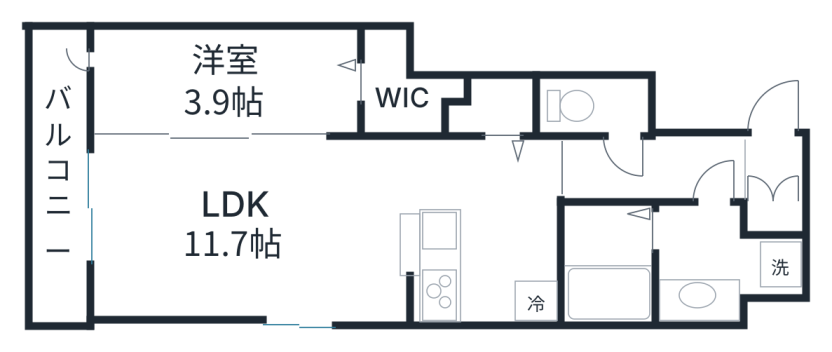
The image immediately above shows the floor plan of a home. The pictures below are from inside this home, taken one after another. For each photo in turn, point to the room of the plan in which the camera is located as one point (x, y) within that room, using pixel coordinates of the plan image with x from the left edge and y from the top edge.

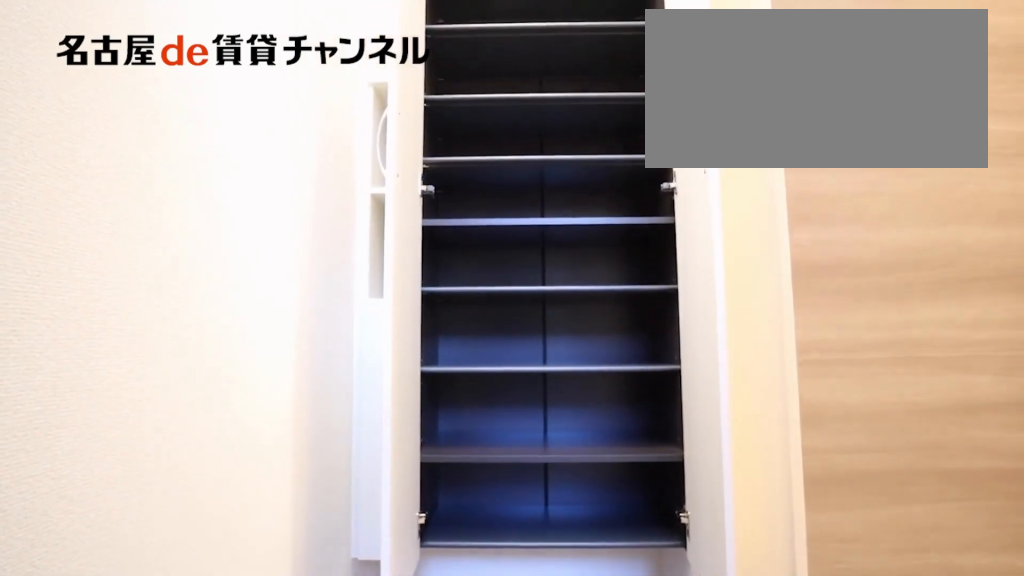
(775, 185)
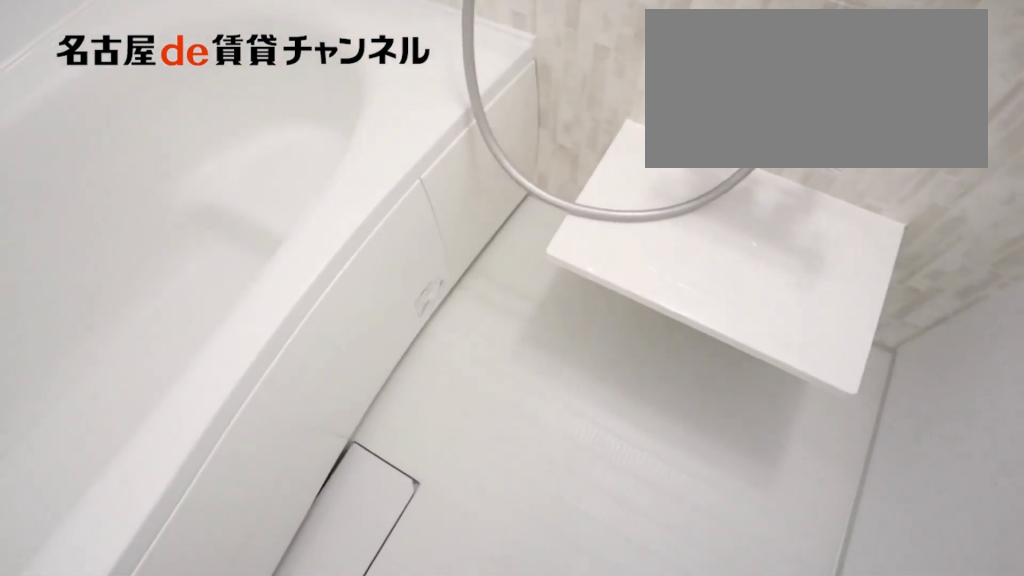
(606, 265)
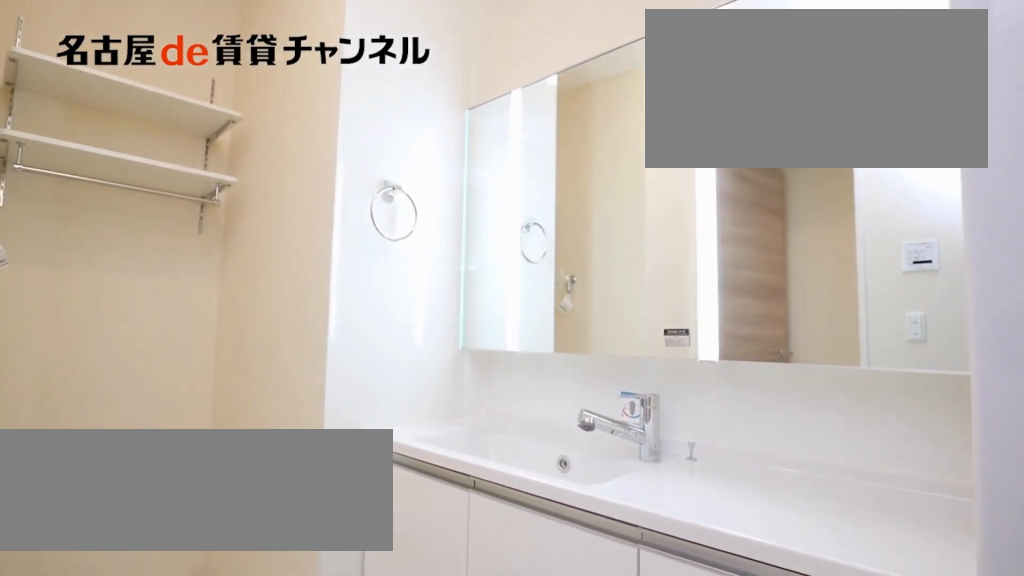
(721, 263)
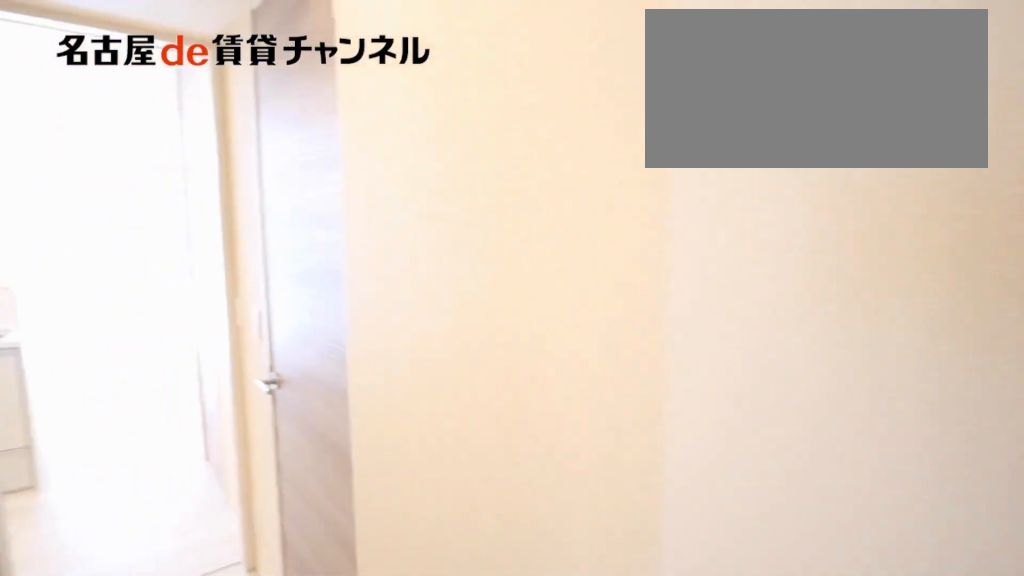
(720, 264)
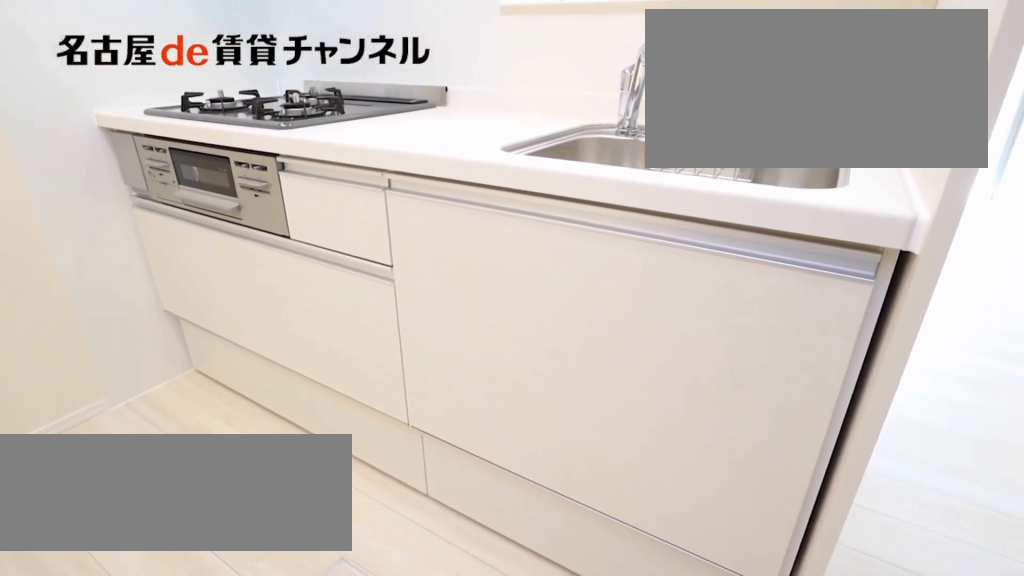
(491, 233)
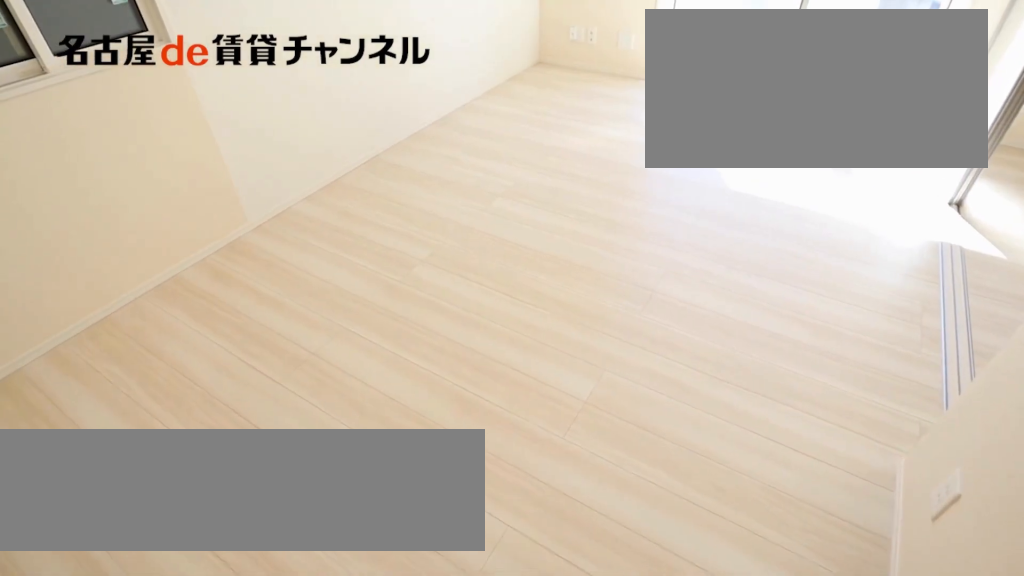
(253, 232)
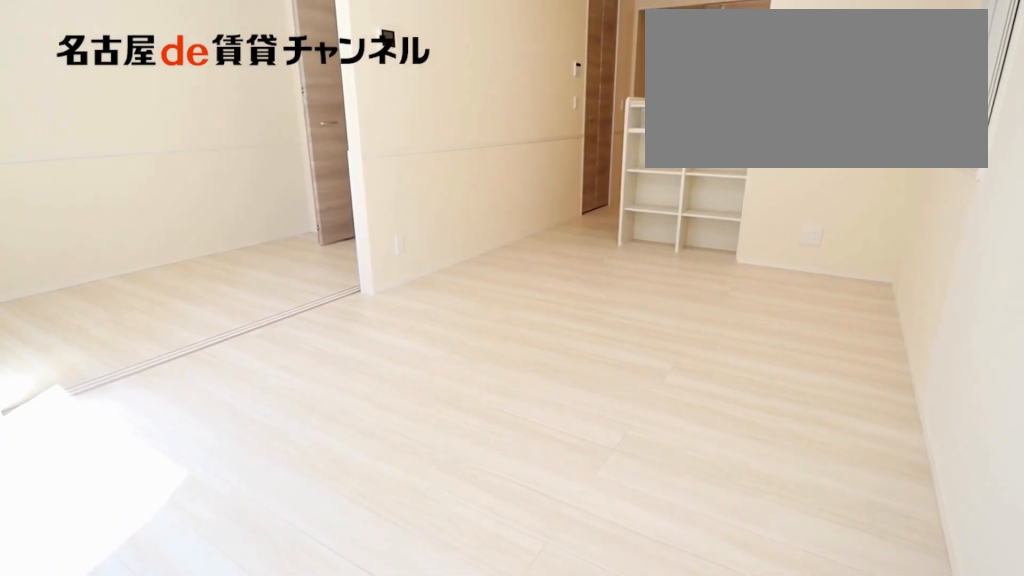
(253, 232)
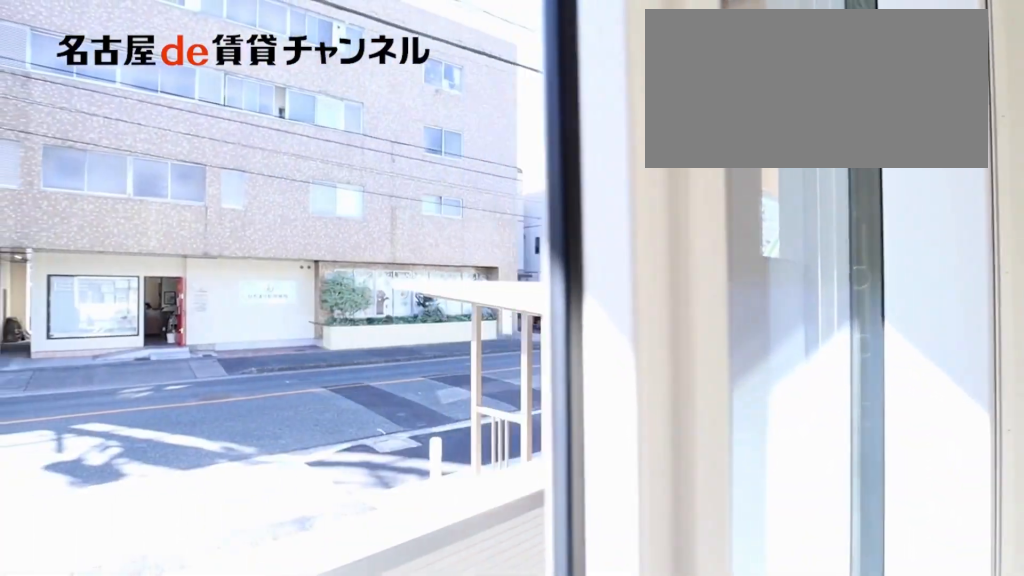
(62, 179)
